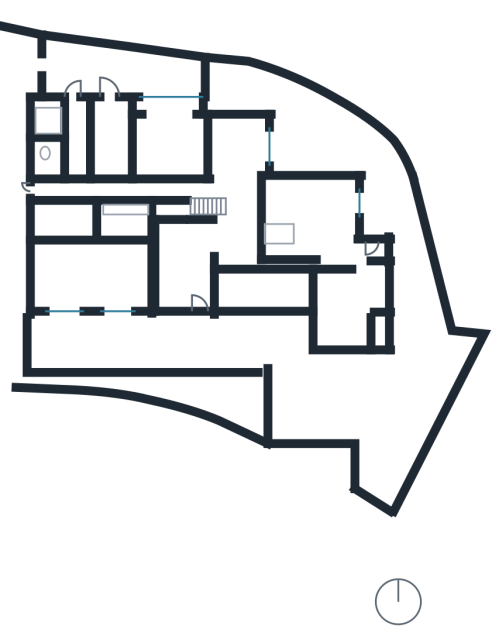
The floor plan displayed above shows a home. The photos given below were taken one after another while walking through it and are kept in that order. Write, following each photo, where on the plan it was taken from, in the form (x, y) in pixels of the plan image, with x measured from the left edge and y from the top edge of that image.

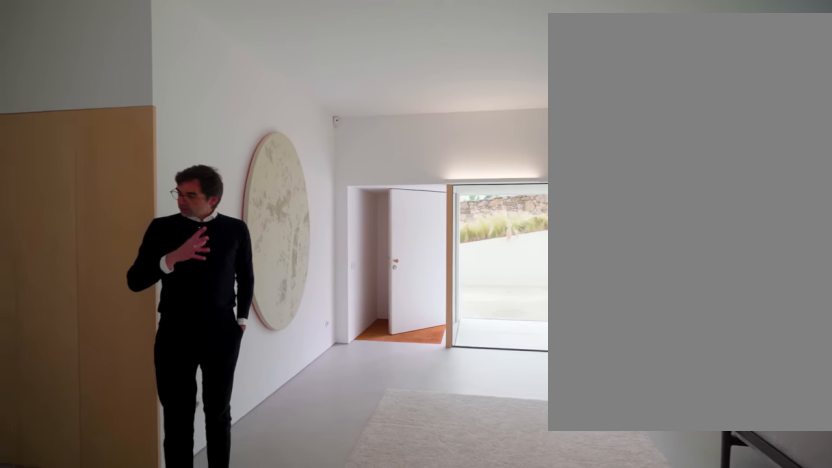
(173, 236)
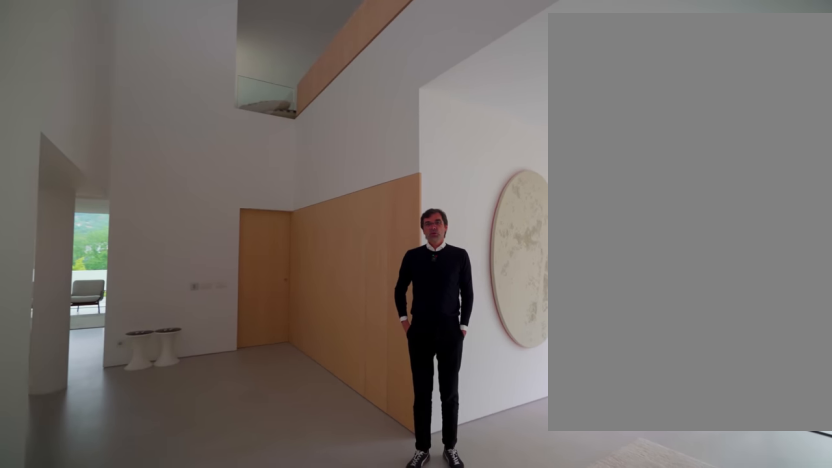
(173, 236)
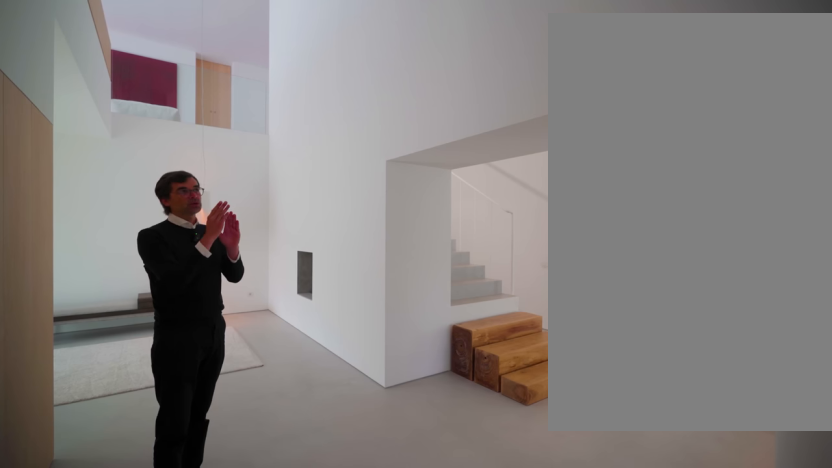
(249, 237)
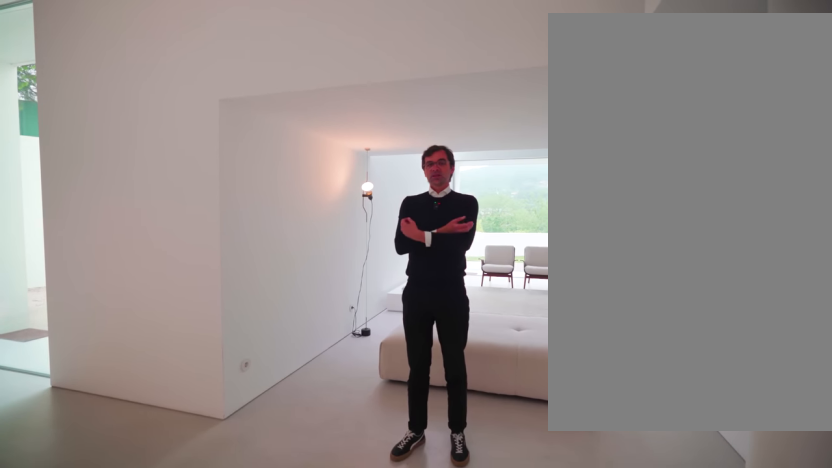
(234, 214)
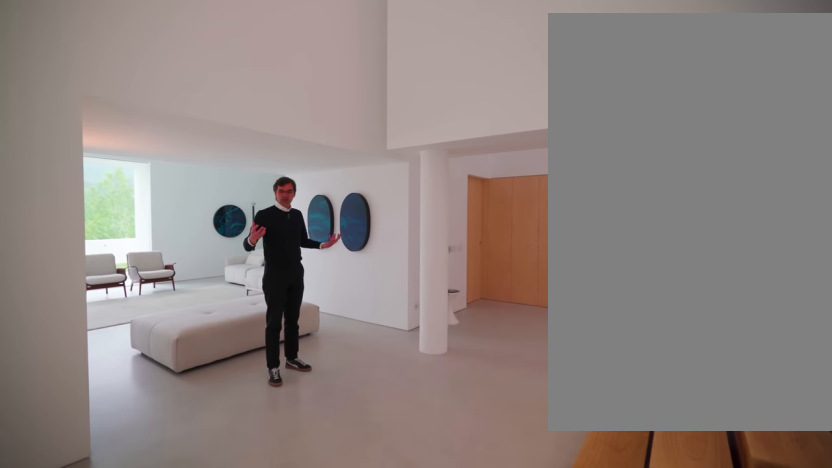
(234, 189)
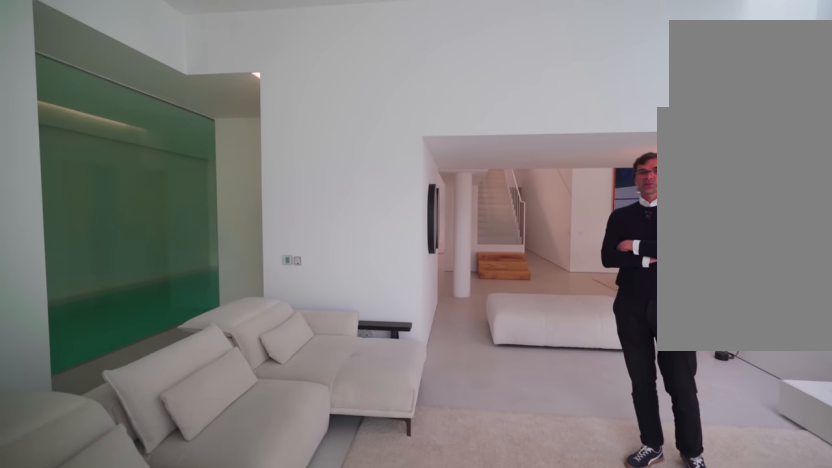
(339, 214)
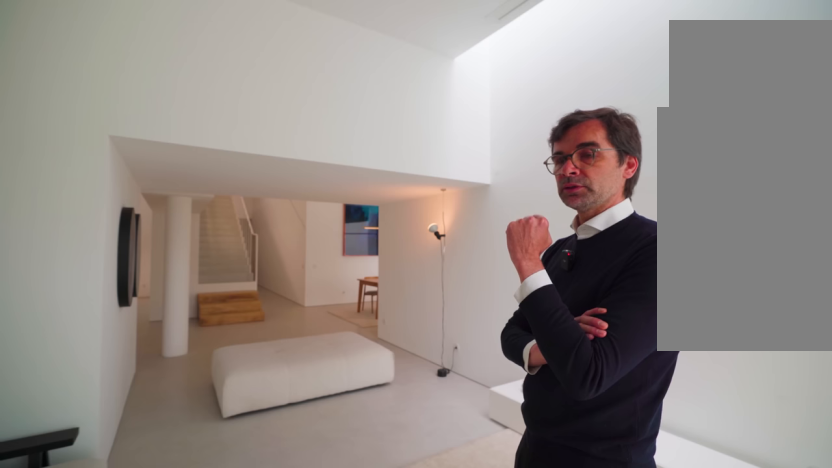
(343, 231)
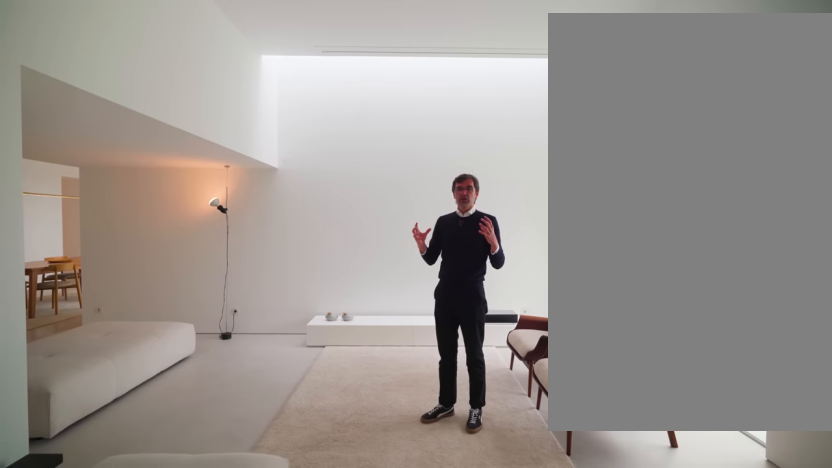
(329, 227)
